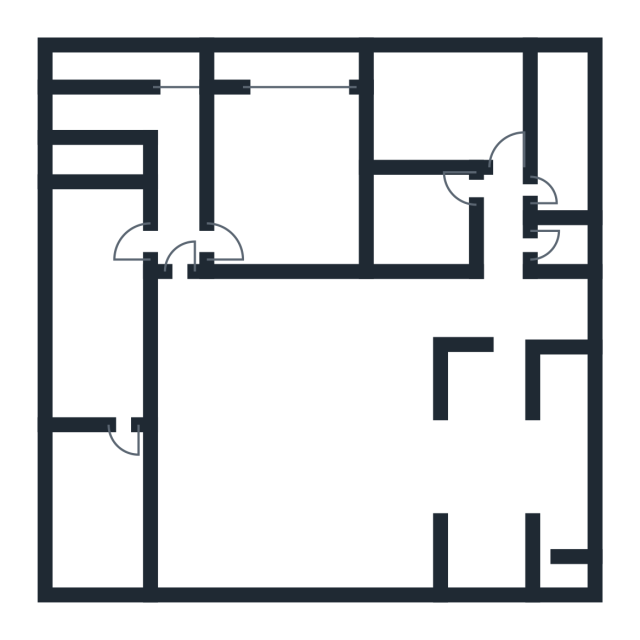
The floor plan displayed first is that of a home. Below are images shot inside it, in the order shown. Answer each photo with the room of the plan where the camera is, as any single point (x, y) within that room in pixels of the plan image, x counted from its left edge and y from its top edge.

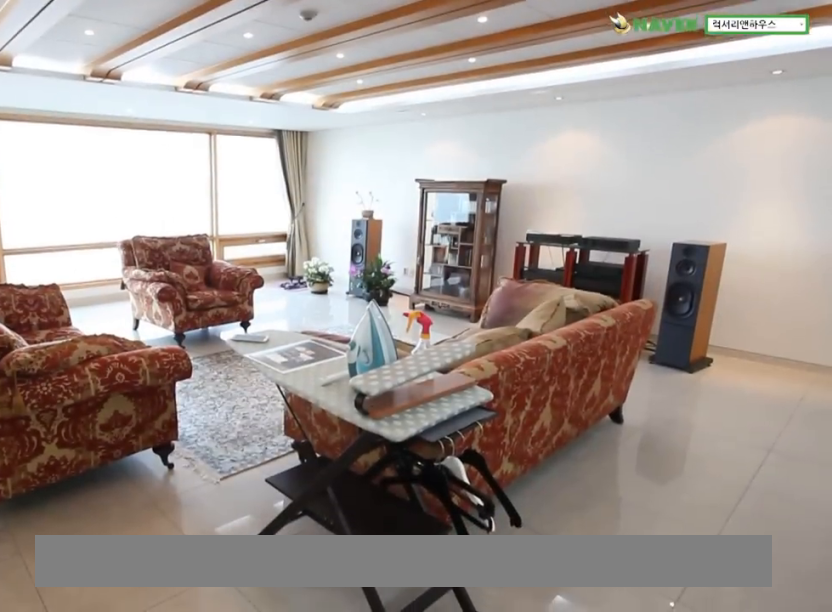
(297, 432)
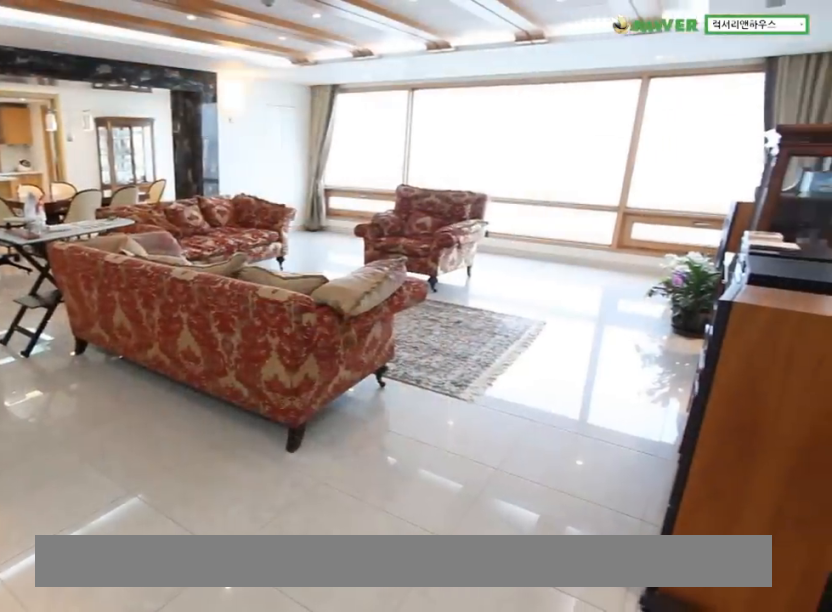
(297, 432)
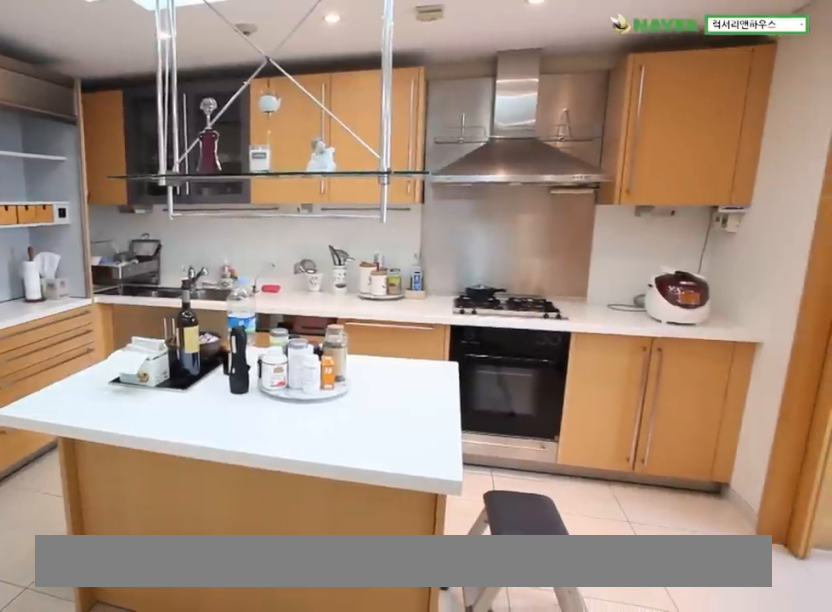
(562, 449)
